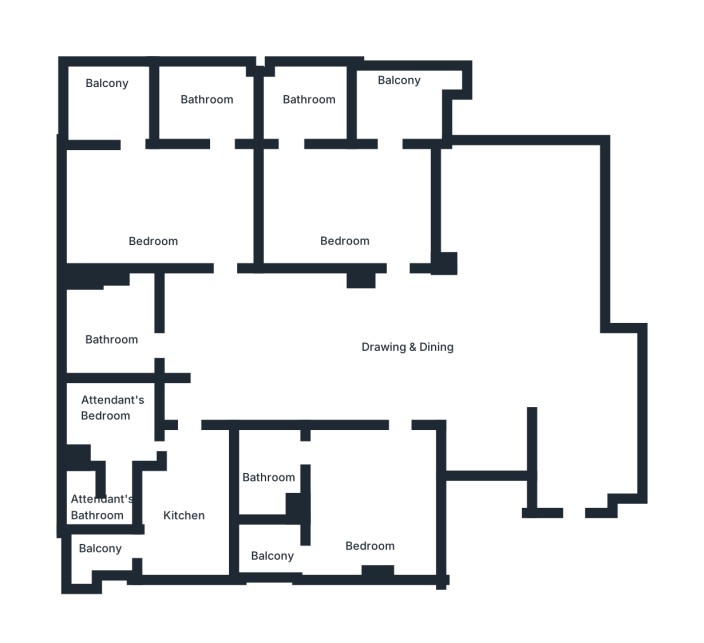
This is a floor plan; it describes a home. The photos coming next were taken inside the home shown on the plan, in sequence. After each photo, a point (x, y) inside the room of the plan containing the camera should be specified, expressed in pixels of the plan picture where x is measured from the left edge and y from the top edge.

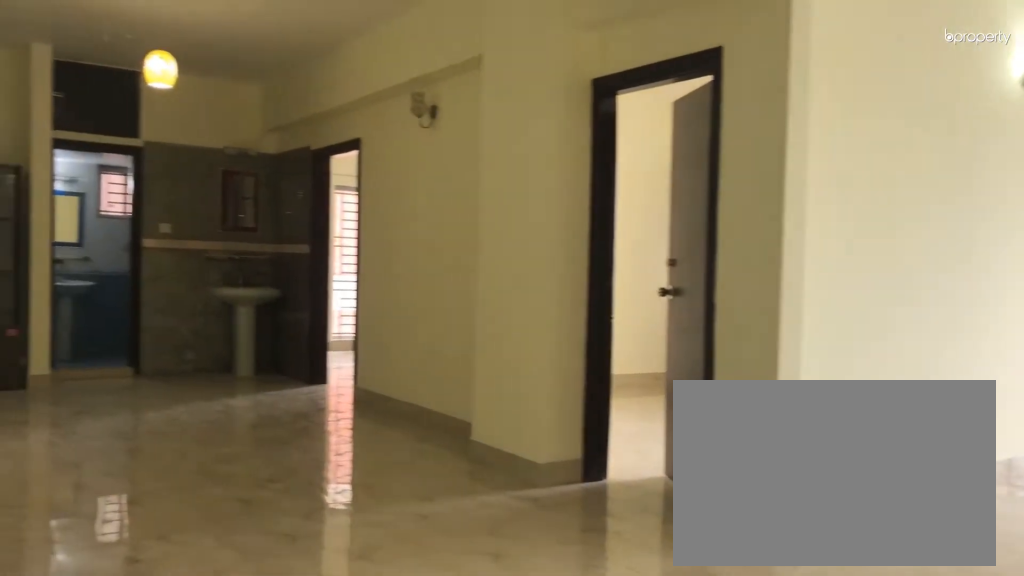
(444, 358)
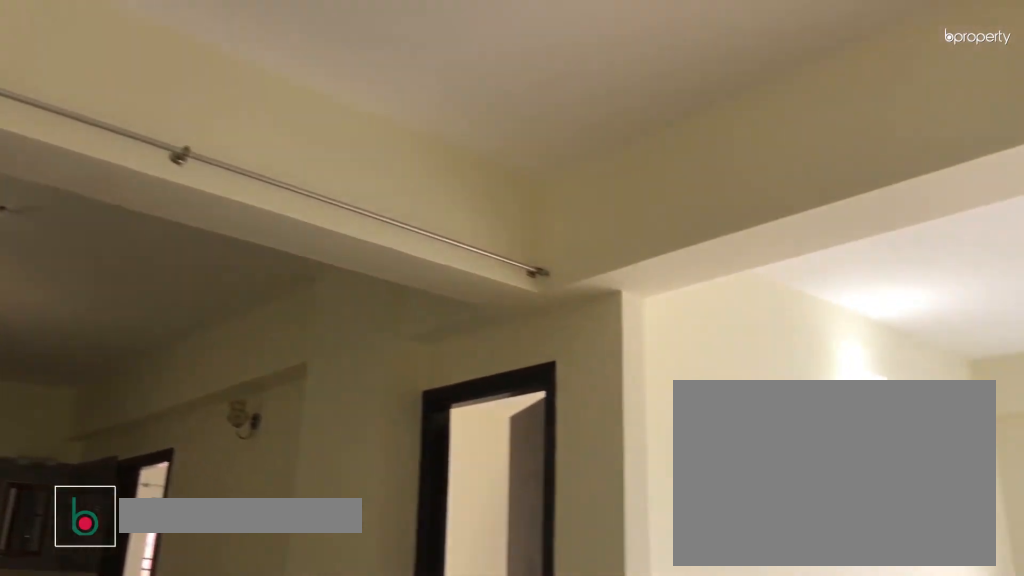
(444, 358)
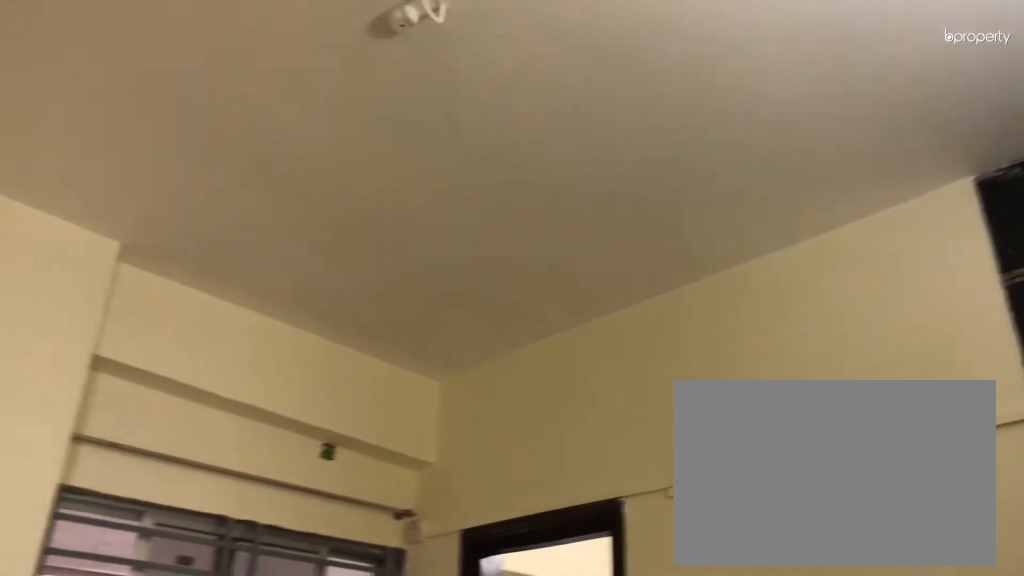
(366, 493)
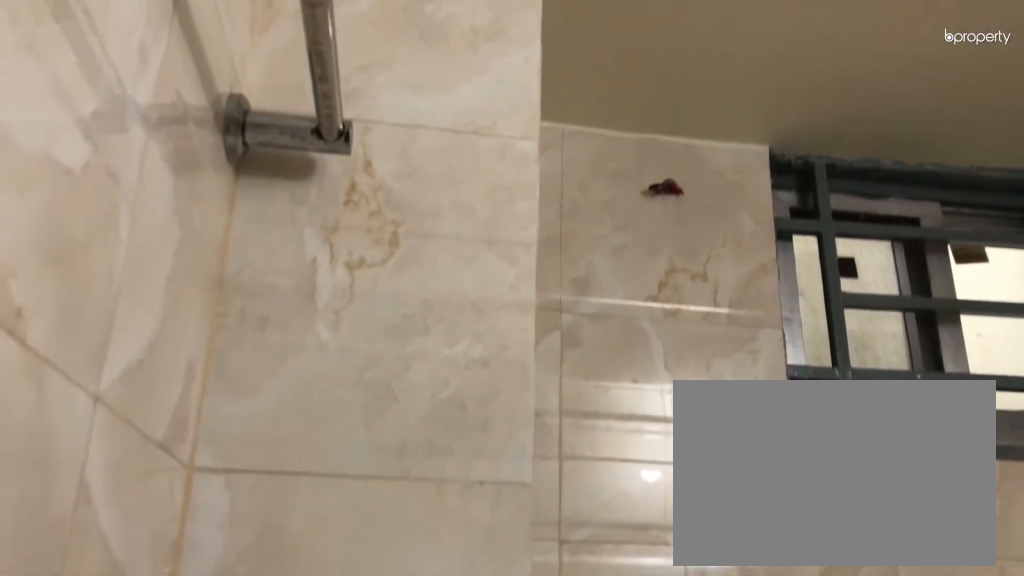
(268, 480)
